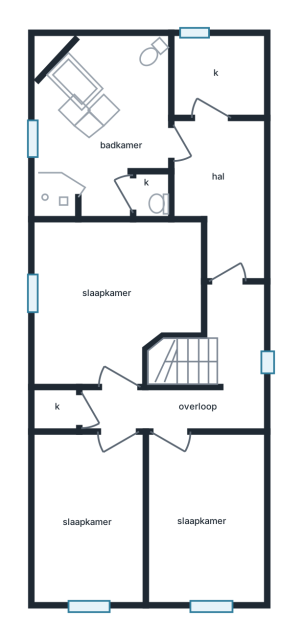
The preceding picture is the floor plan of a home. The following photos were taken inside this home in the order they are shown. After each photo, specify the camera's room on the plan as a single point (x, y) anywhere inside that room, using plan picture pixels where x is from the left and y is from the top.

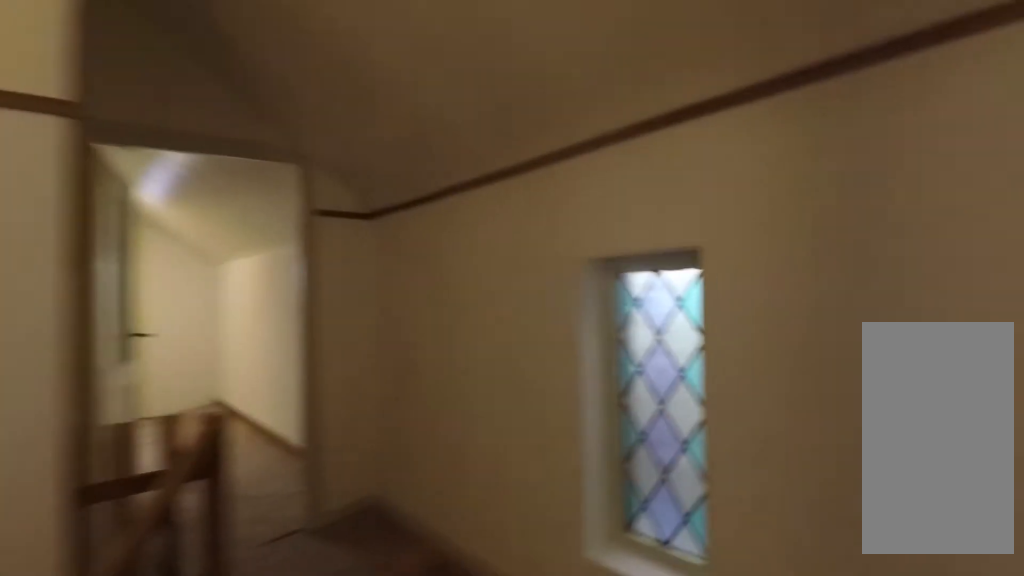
(198, 380)
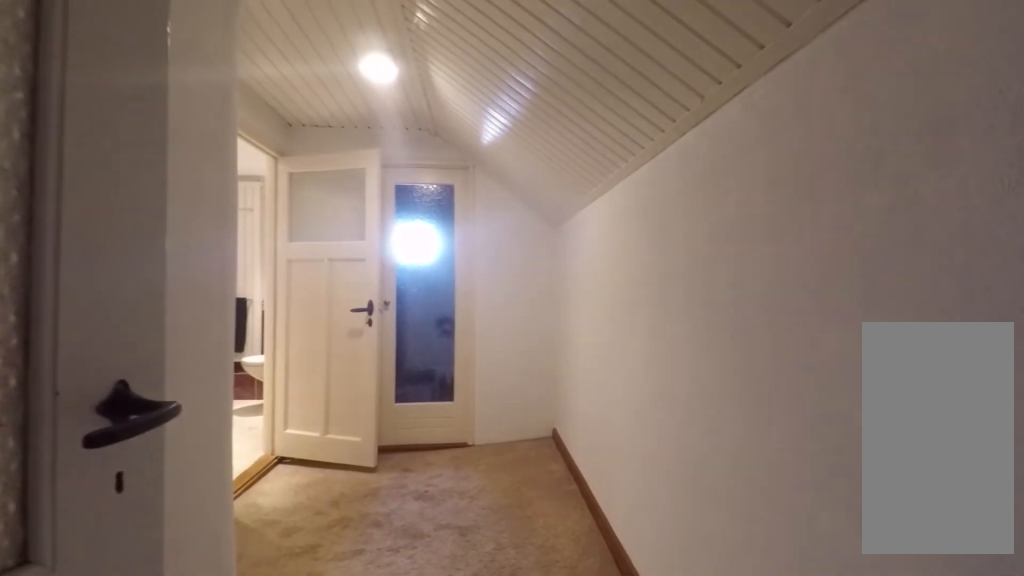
(222, 192)
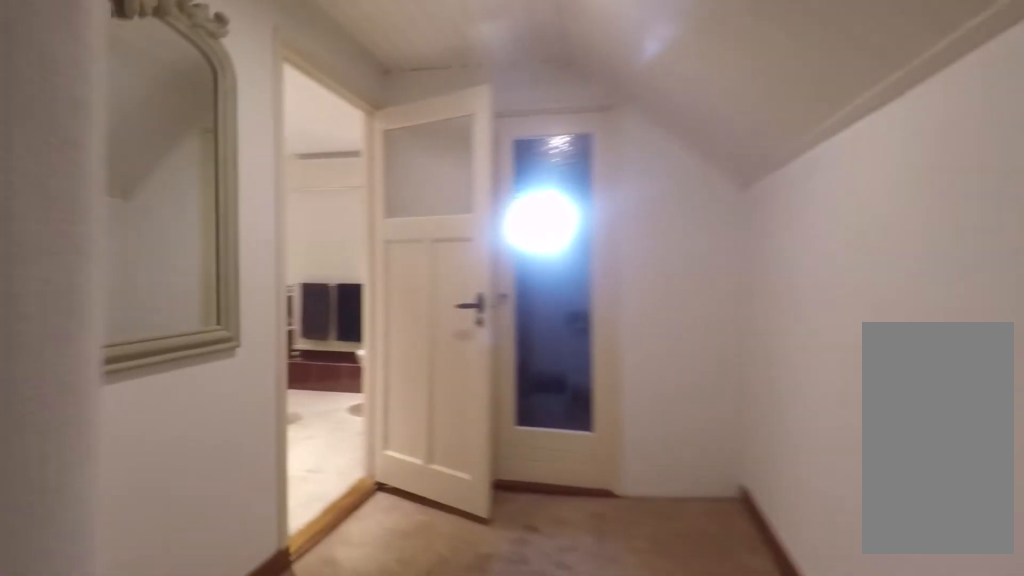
(222, 192)
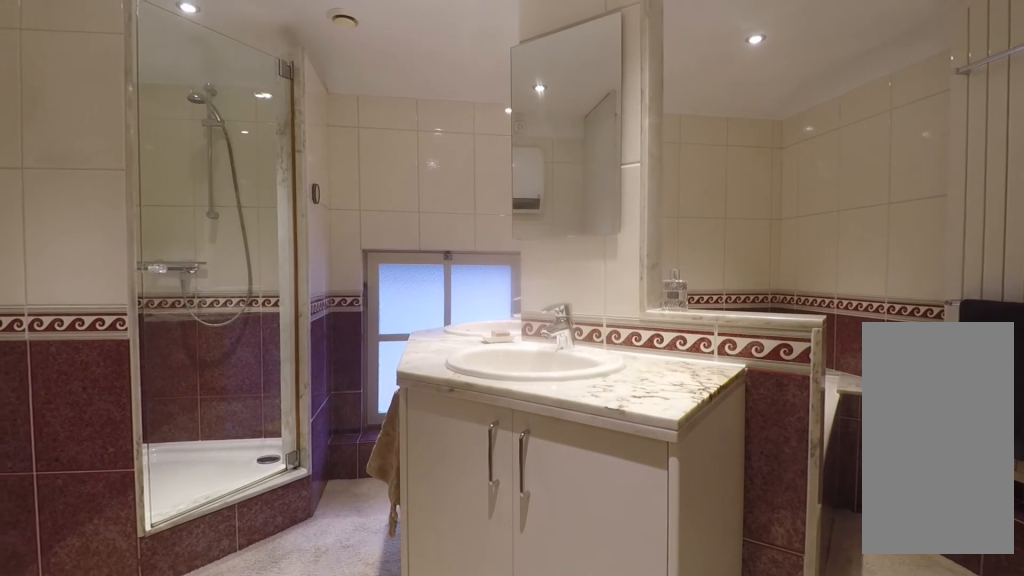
(101, 126)
